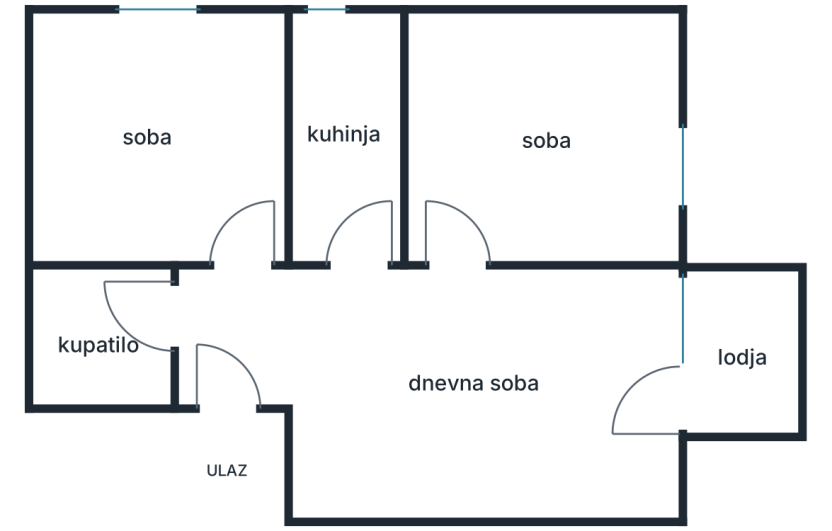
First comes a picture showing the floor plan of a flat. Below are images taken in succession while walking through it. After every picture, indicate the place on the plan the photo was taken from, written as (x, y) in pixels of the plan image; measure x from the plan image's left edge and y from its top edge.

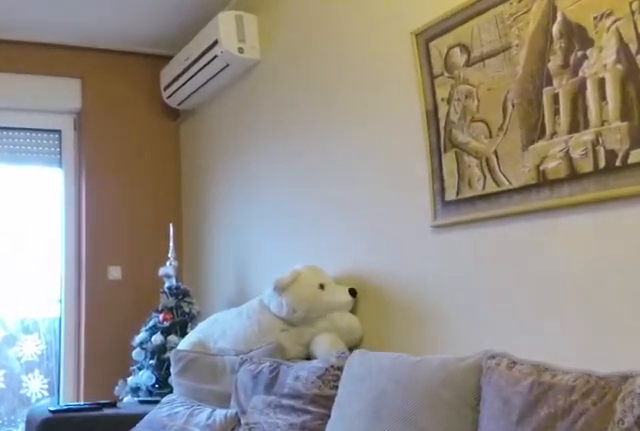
(362, 342)
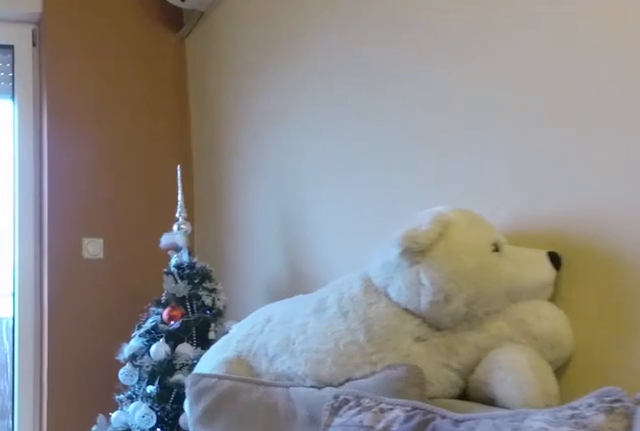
(454, 353)
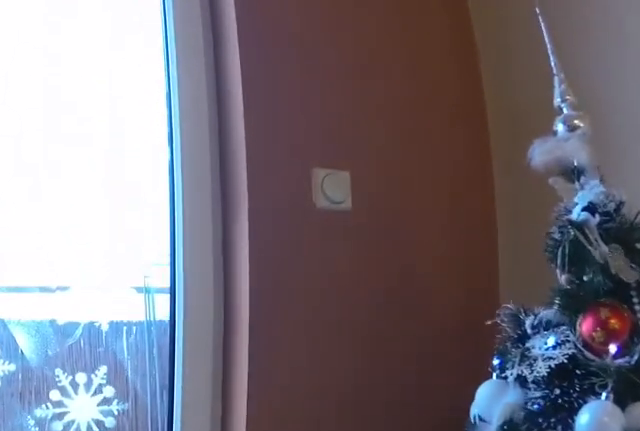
(536, 370)
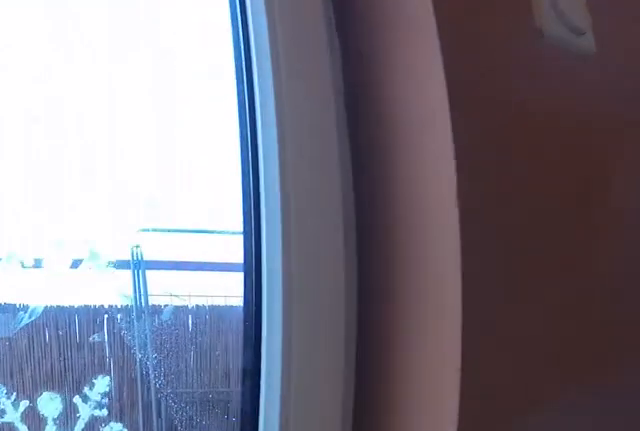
(606, 387)
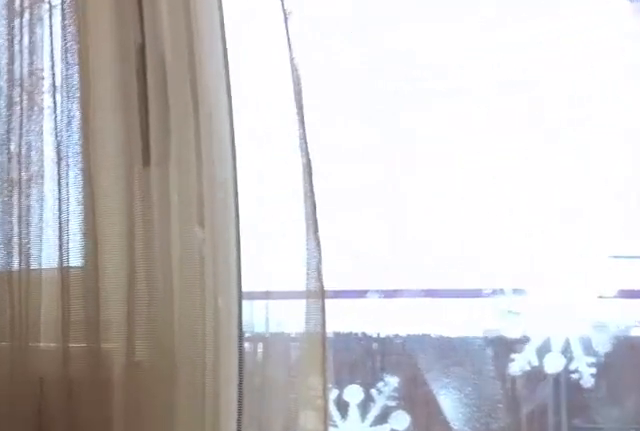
(591, 396)
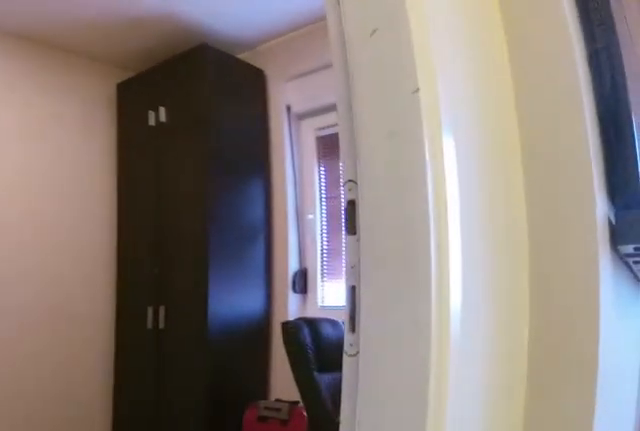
(451, 293)
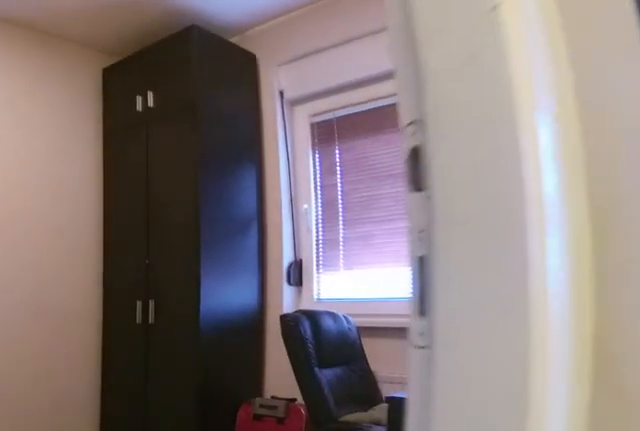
(452, 284)
